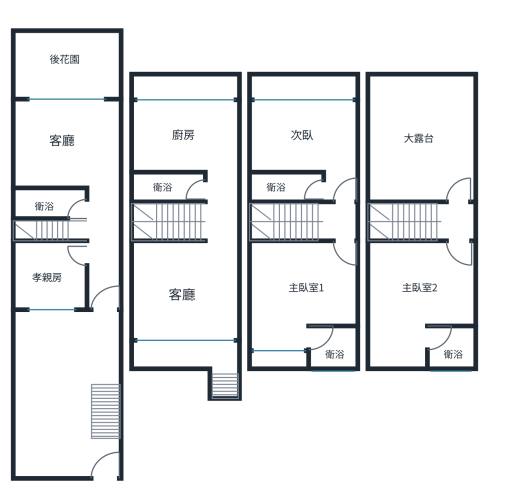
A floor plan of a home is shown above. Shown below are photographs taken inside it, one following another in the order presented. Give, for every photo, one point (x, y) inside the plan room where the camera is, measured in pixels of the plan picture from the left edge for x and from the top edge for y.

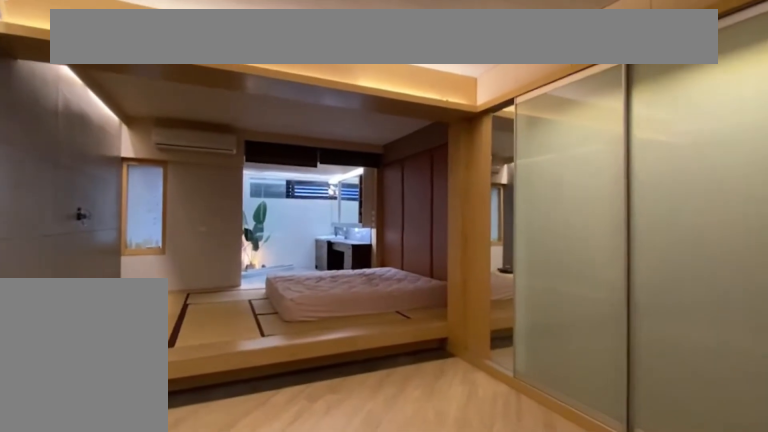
(298, 289)
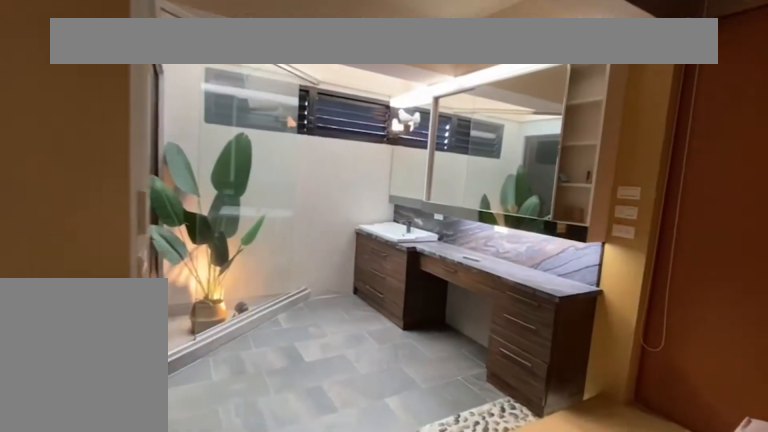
(335, 348)
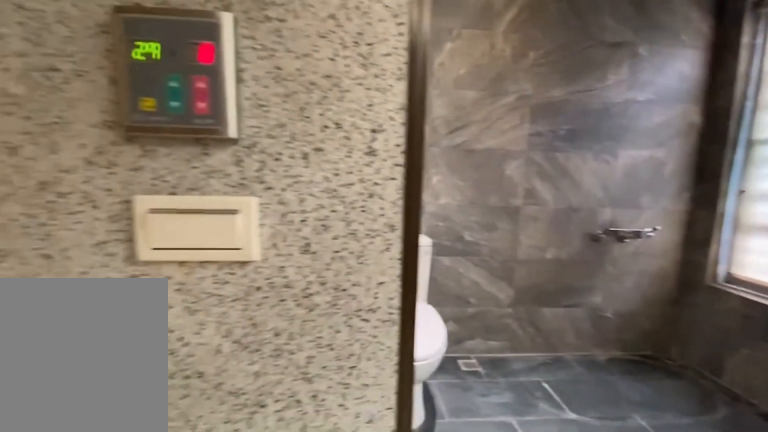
(335, 348)
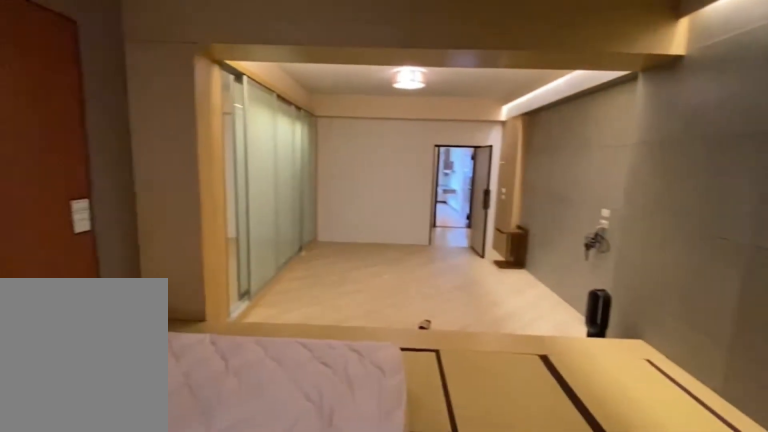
(307, 273)
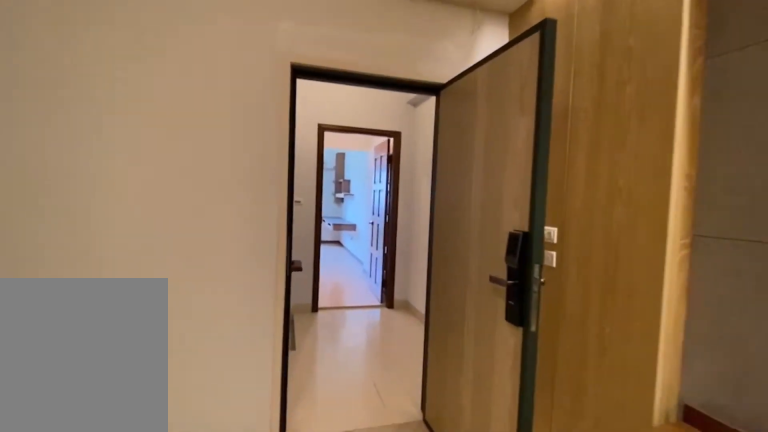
(307, 273)
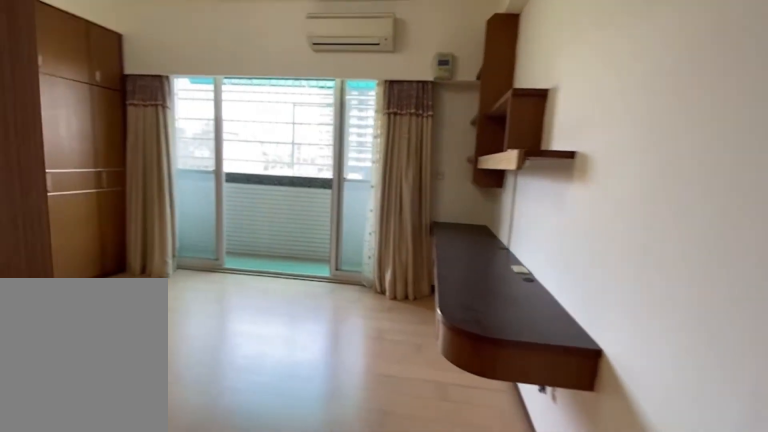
(294, 151)
